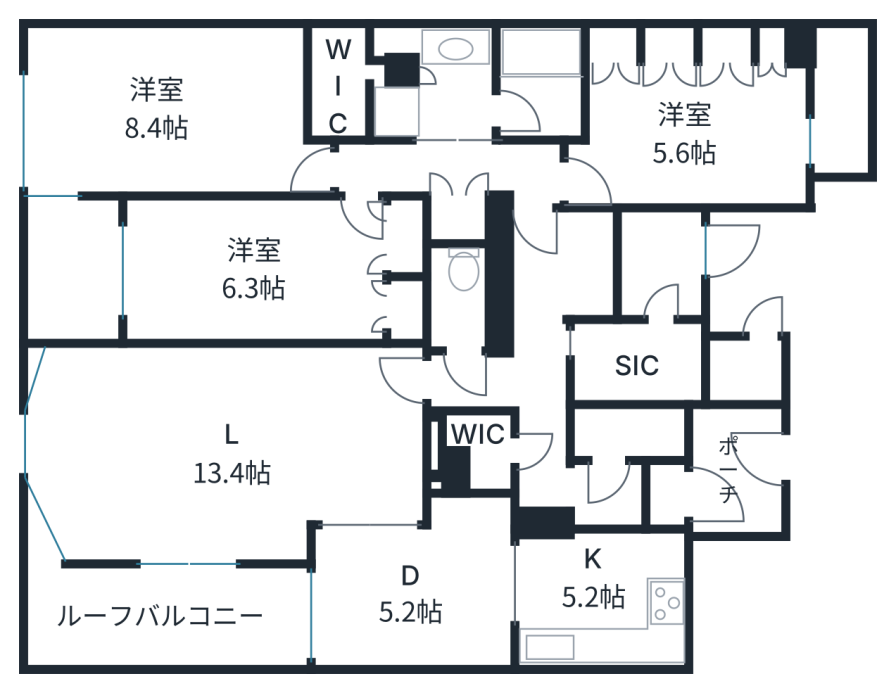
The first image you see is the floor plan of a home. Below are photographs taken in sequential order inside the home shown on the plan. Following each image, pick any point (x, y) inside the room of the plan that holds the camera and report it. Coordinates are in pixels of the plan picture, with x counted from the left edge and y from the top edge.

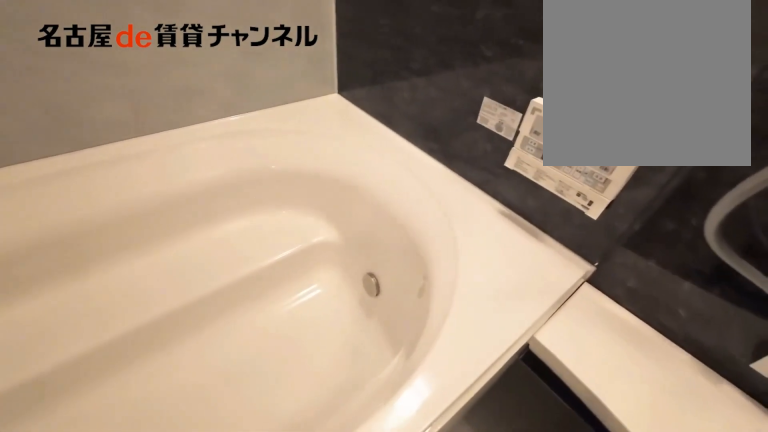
(540, 83)
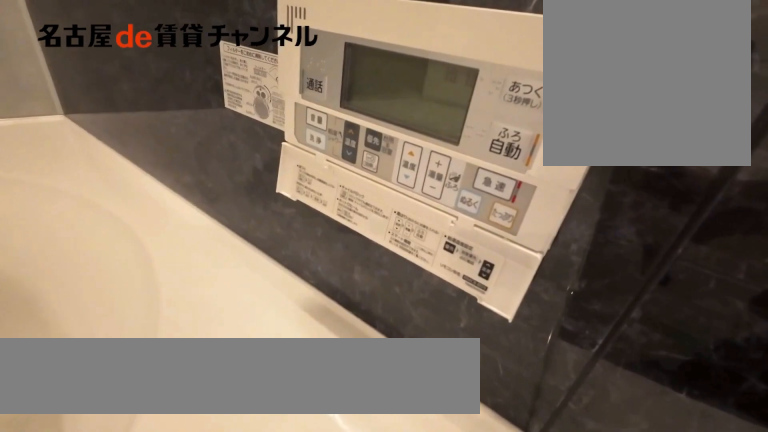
(540, 83)
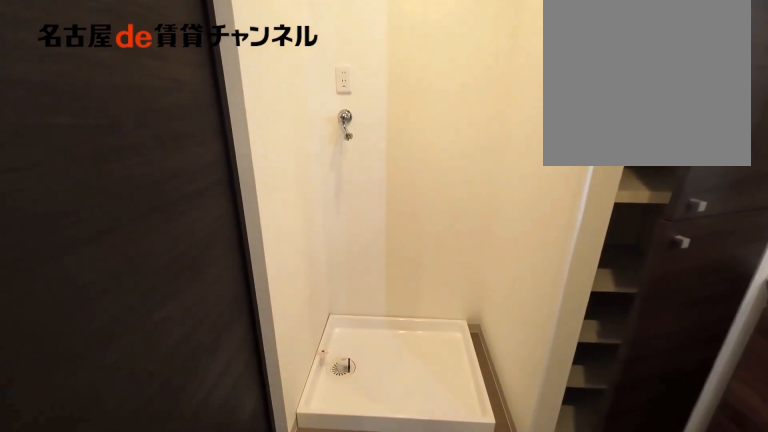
(442, 89)
